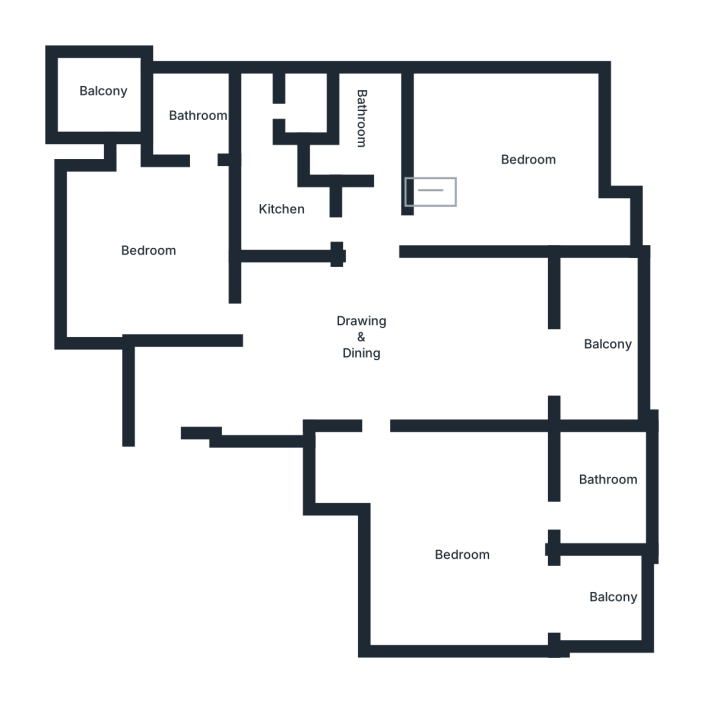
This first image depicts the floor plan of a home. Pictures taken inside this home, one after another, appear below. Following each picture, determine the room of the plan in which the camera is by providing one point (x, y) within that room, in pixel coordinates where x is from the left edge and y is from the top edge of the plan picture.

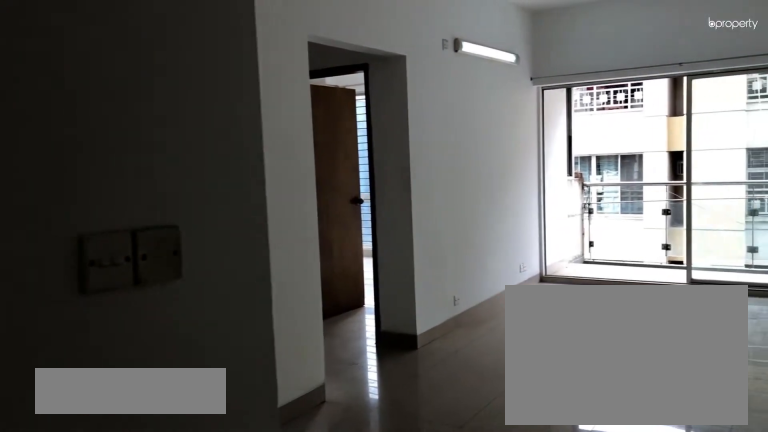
(366, 337)
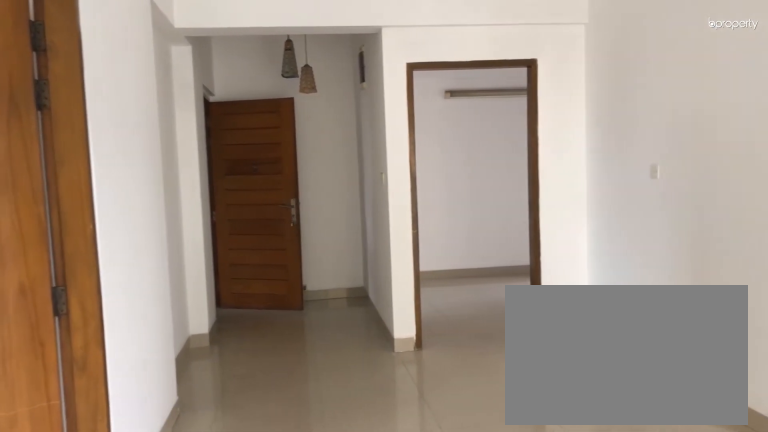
(366, 337)
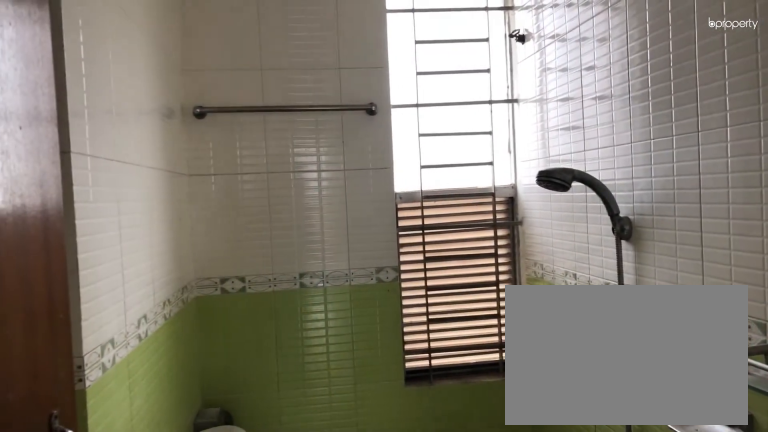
(366, 111)
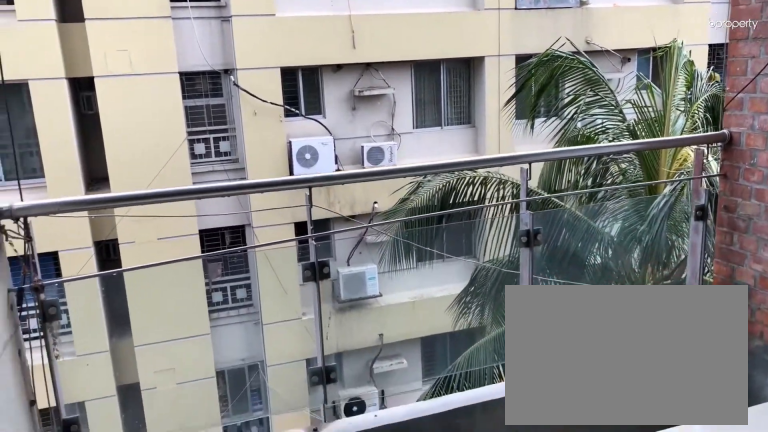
(608, 337)
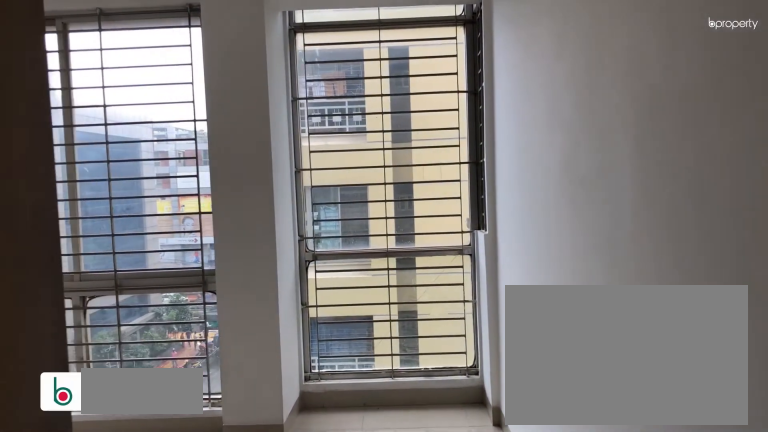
(524, 154)
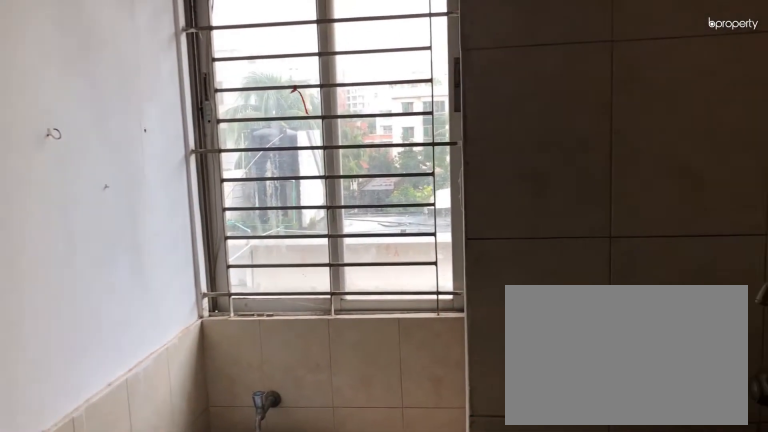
(284, 204)
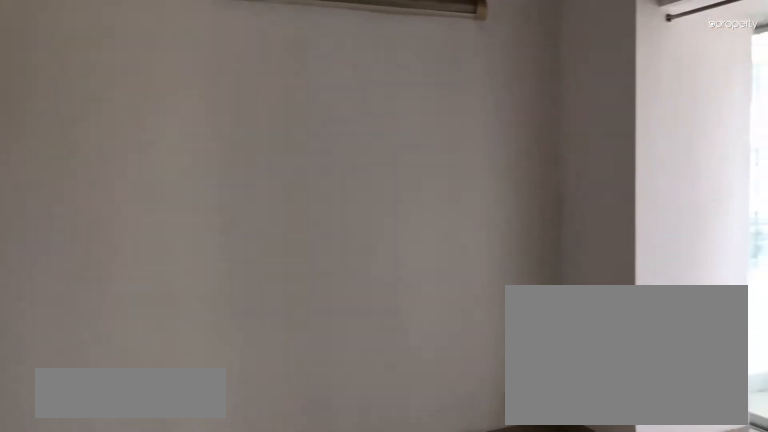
(154, 247)
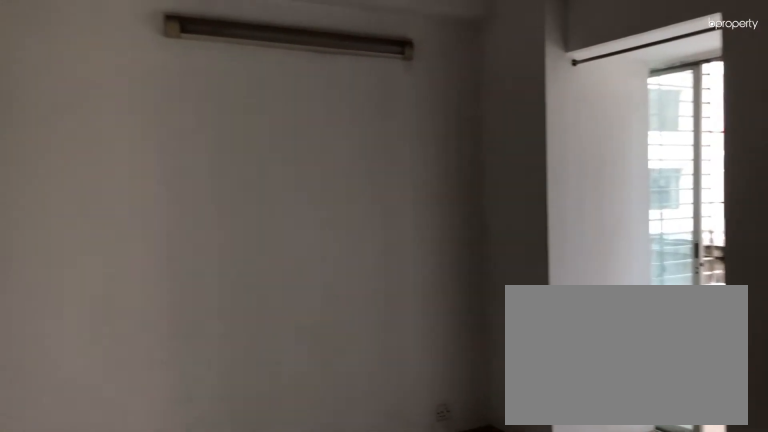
(154, 247)
